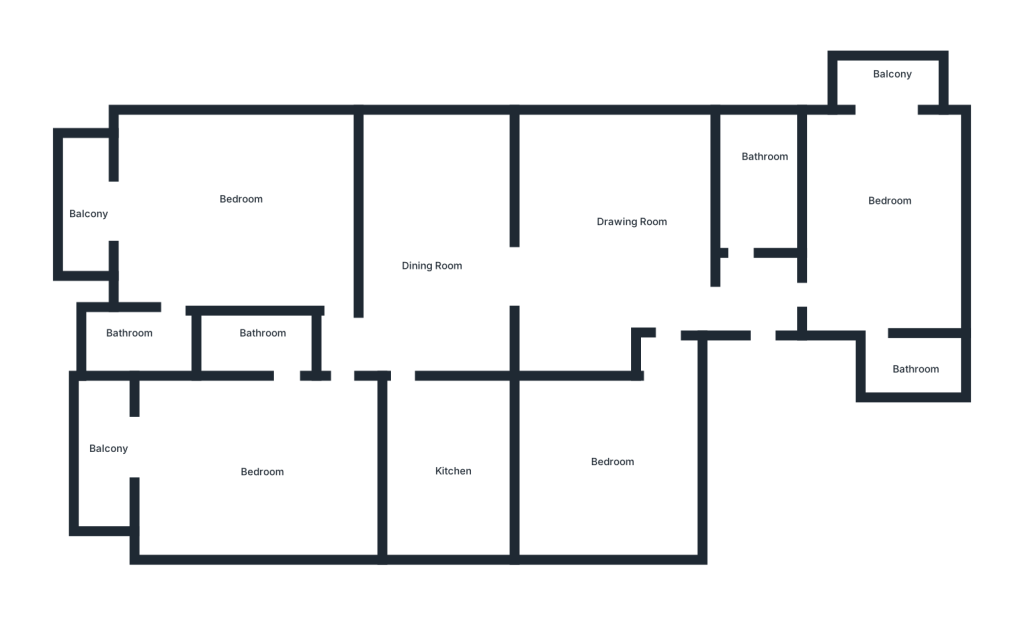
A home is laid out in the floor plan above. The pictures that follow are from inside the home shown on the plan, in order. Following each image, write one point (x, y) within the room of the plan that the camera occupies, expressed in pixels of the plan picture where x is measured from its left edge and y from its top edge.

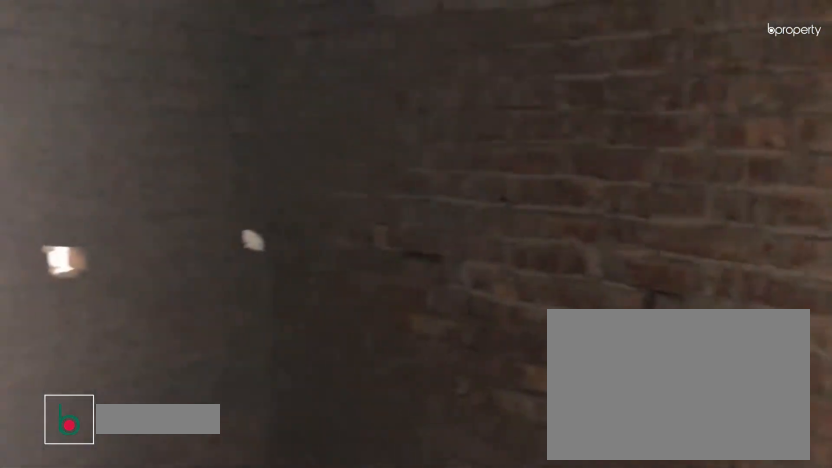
(263, 345)
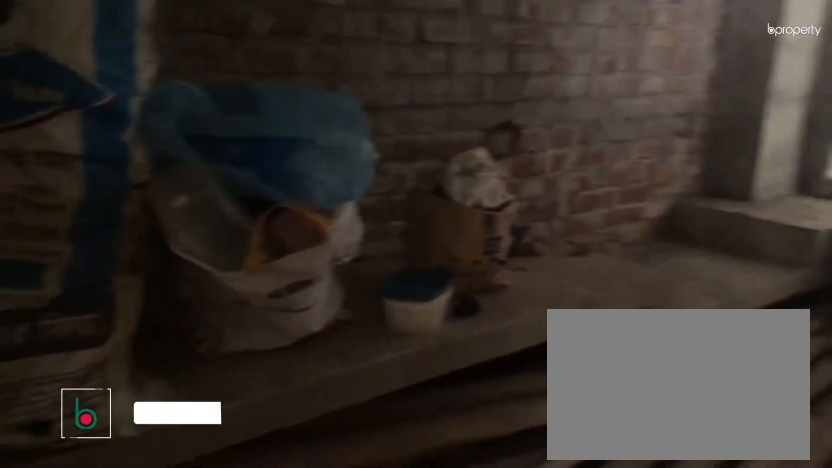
(448, 464)
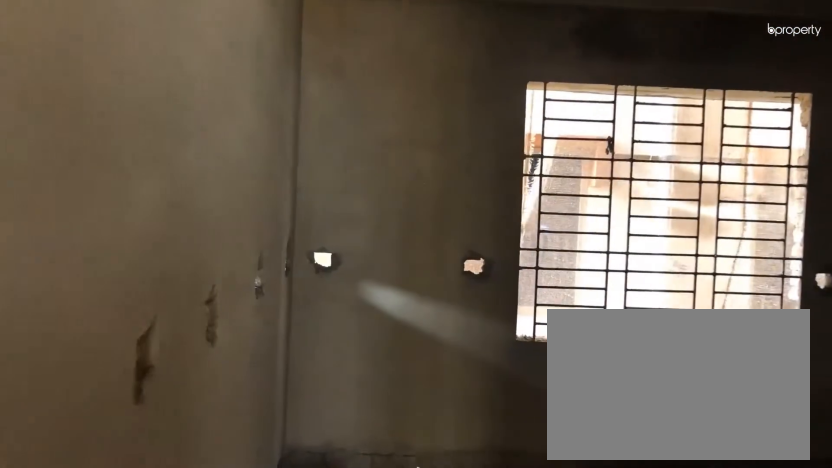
(628, 452)
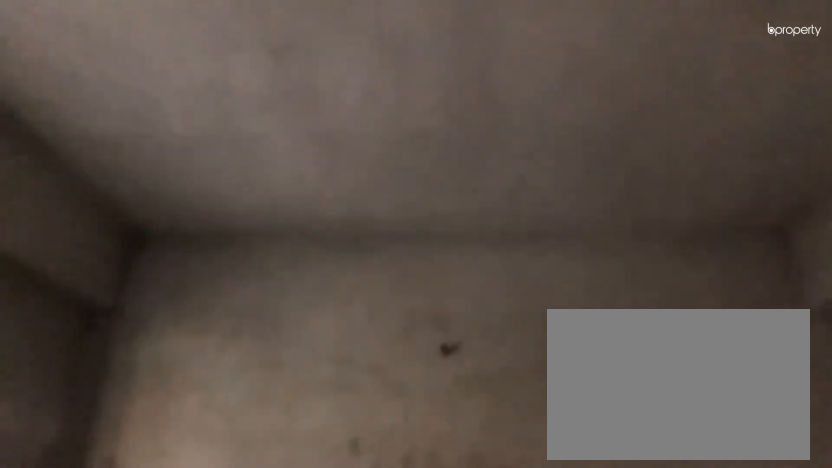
(628, 452)
